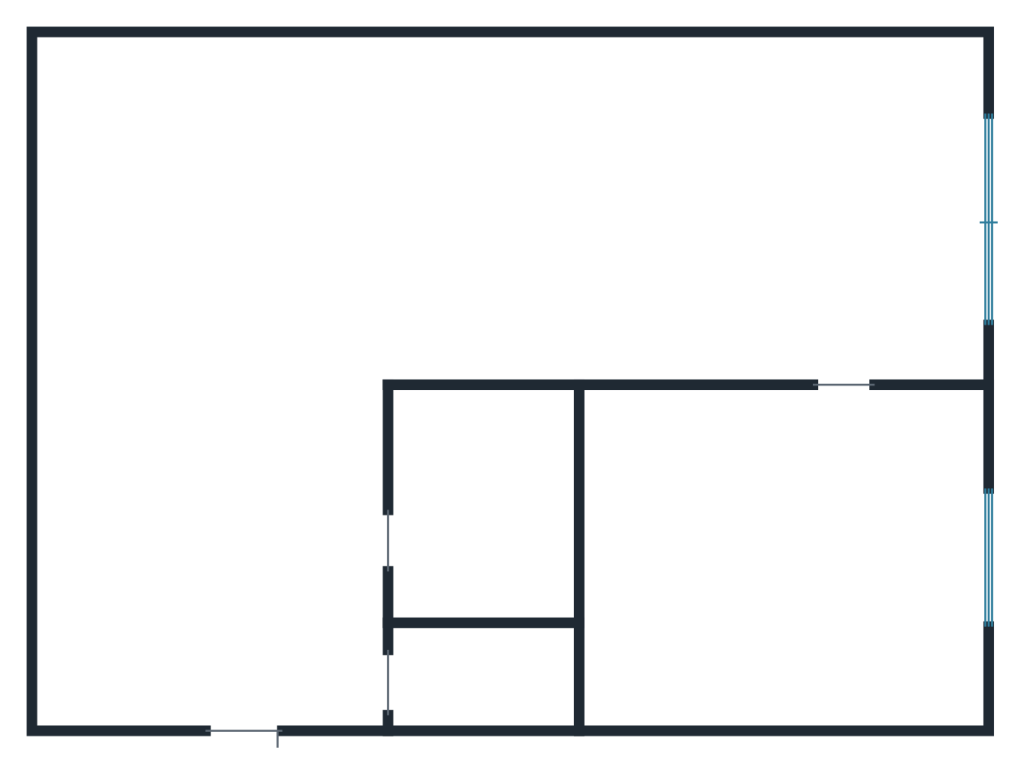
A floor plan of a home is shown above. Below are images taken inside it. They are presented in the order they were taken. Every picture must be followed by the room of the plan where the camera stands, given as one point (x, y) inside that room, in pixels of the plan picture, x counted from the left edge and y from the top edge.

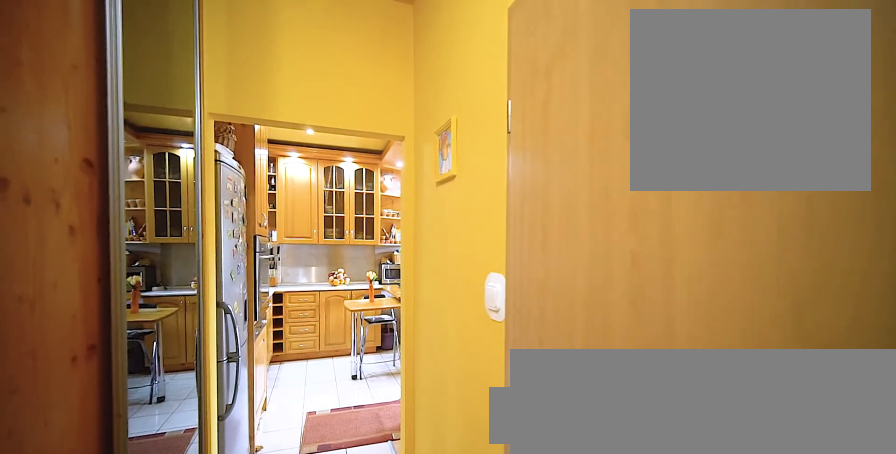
(218, 559)
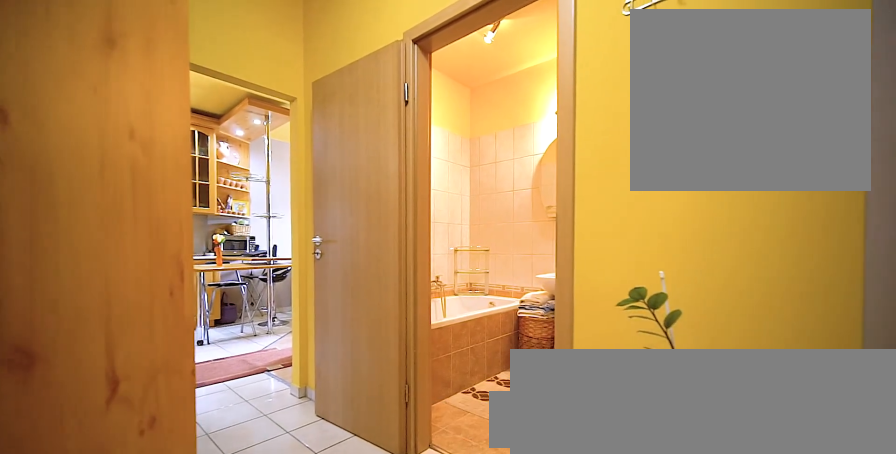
(219, 558)
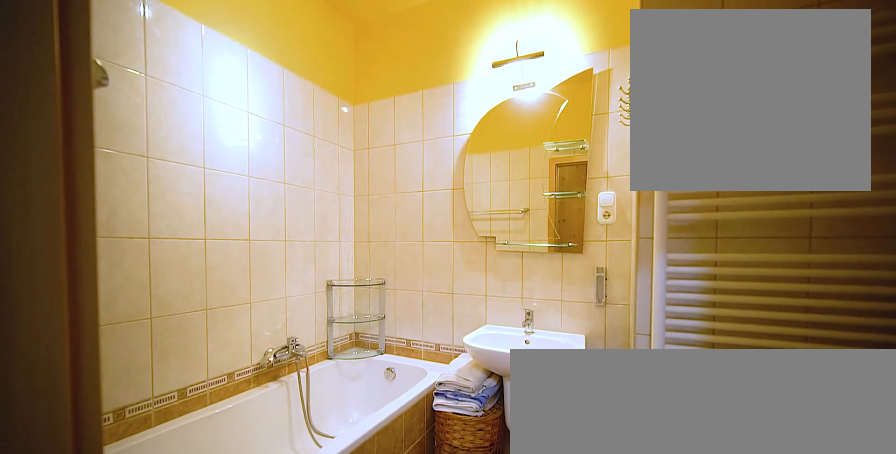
(478, 515)
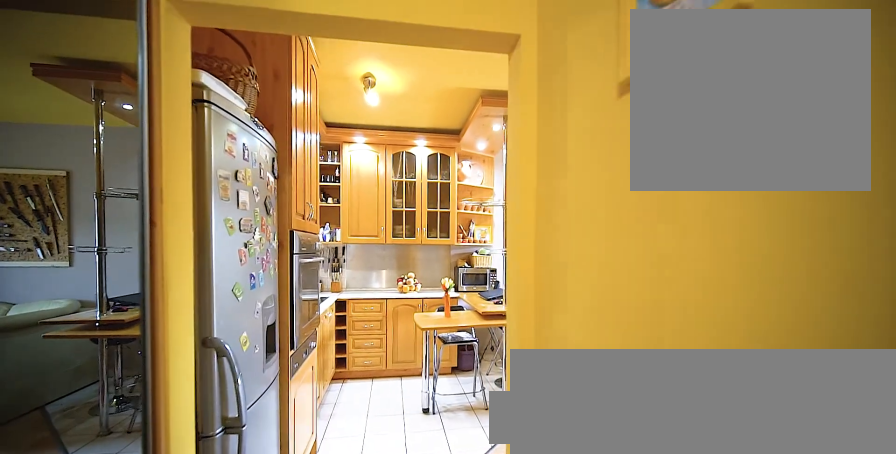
(218, 538)
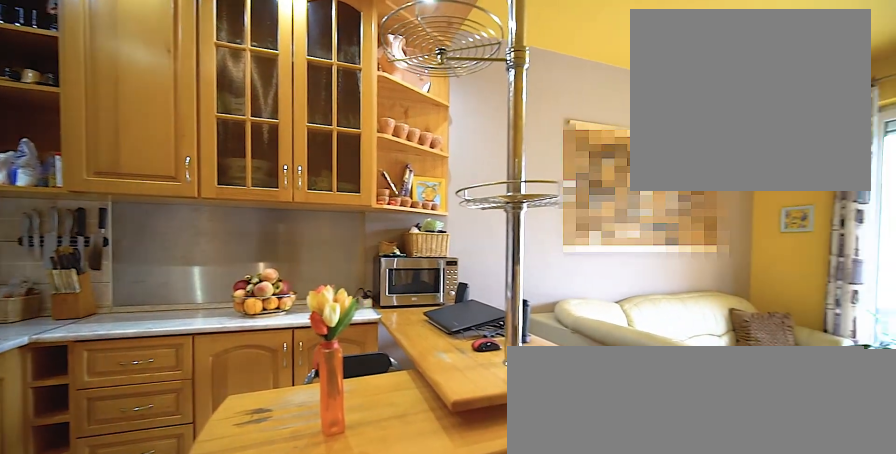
(454, 228)
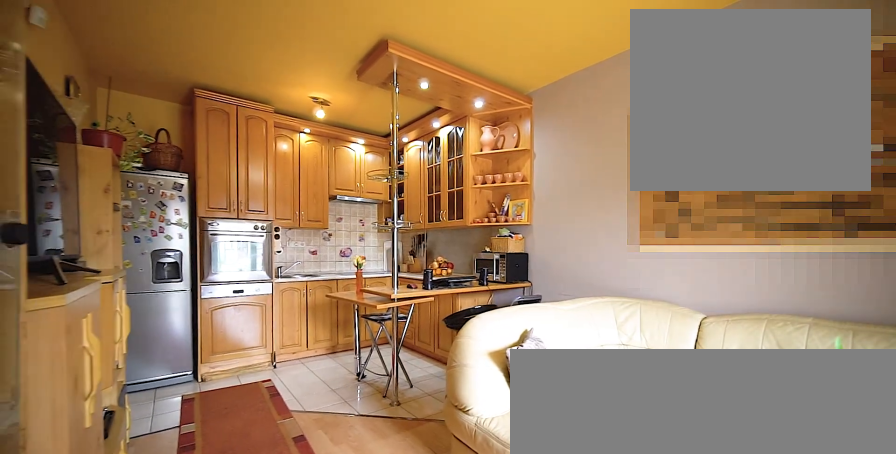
(453, 230)
